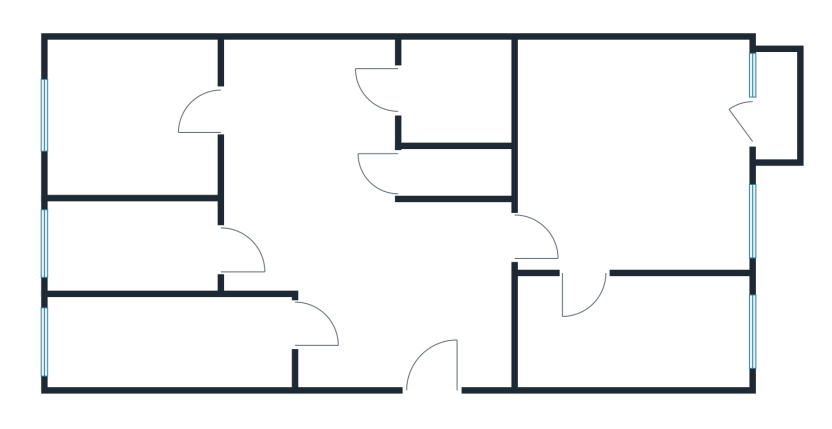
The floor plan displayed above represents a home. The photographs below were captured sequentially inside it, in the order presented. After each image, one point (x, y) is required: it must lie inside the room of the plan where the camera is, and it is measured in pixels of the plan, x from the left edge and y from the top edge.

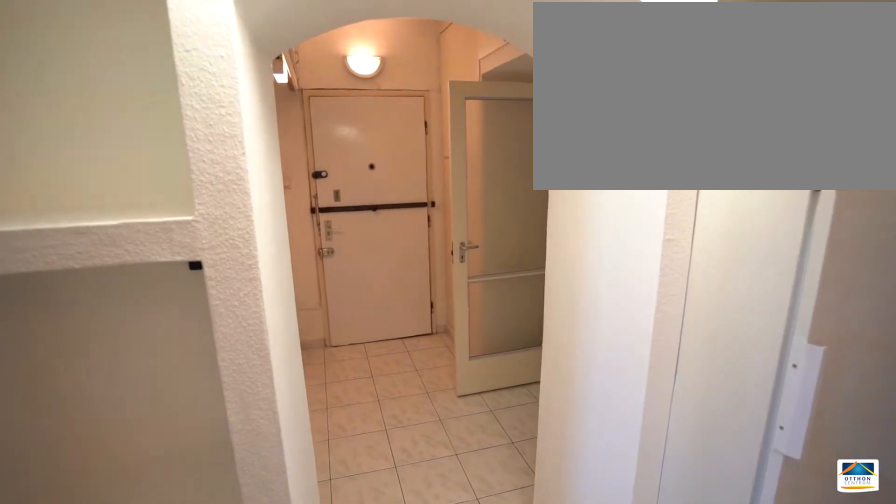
(381, 276)
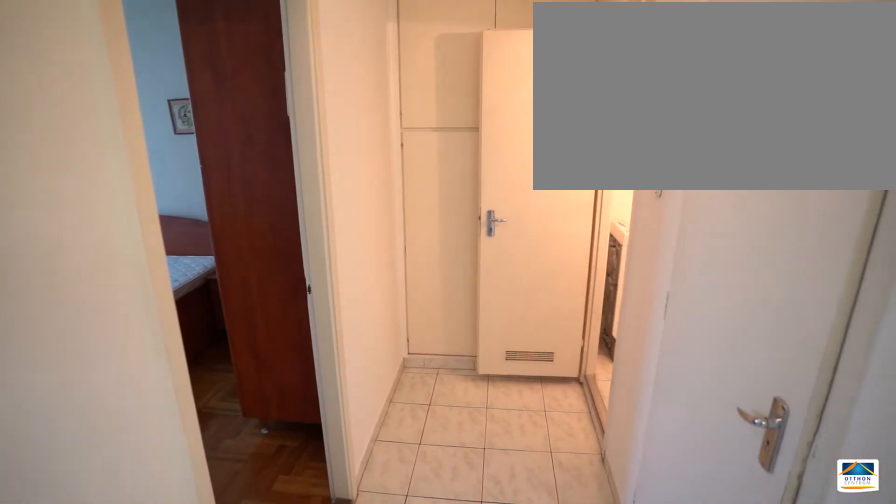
(381, 276)
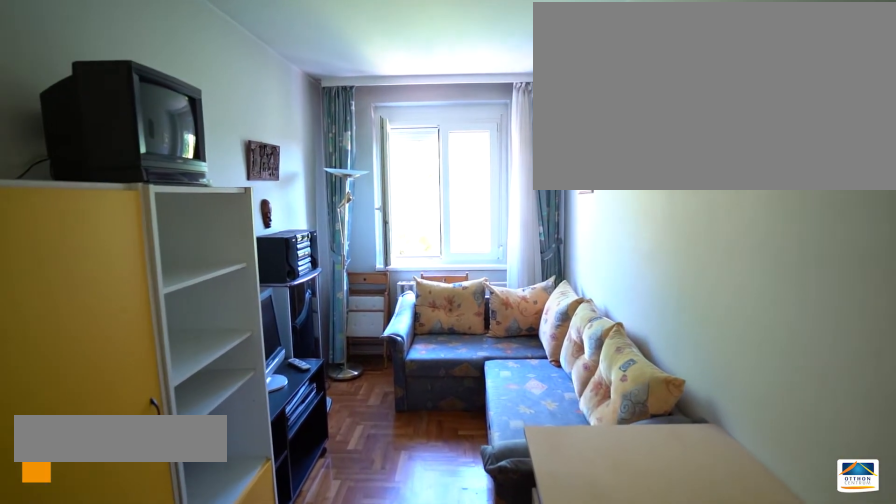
(153, 341)
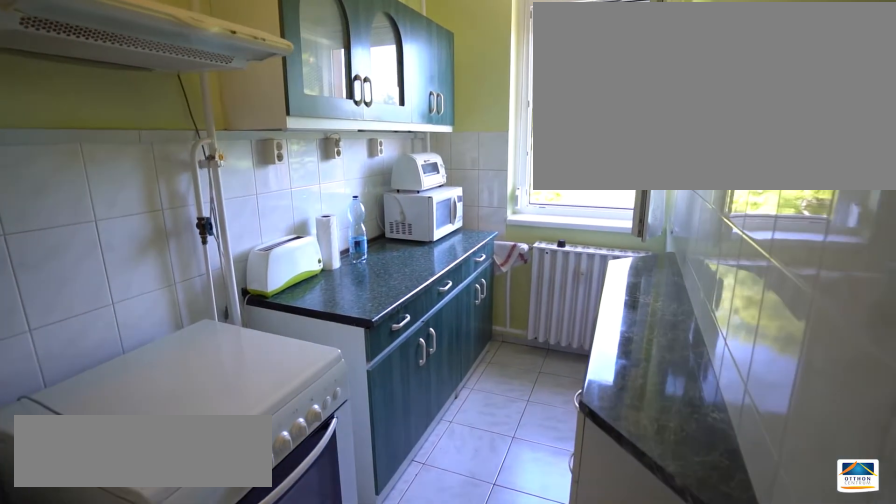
(140, 247)
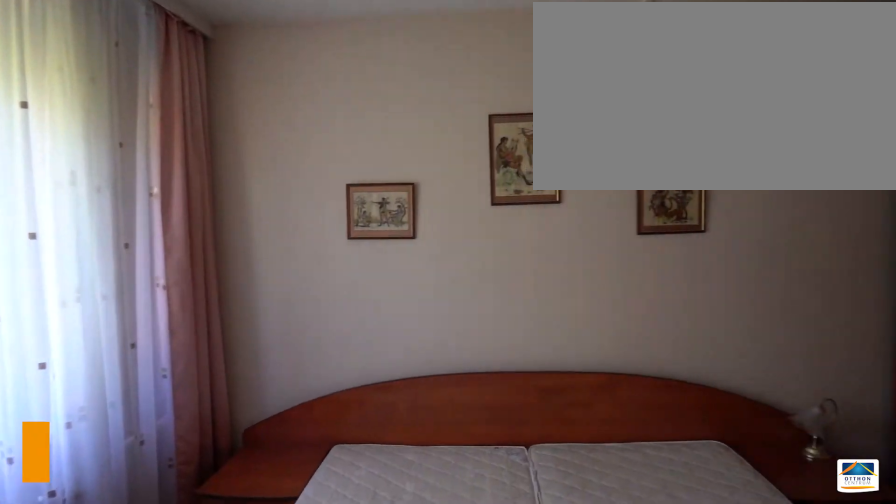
(121, 129)
